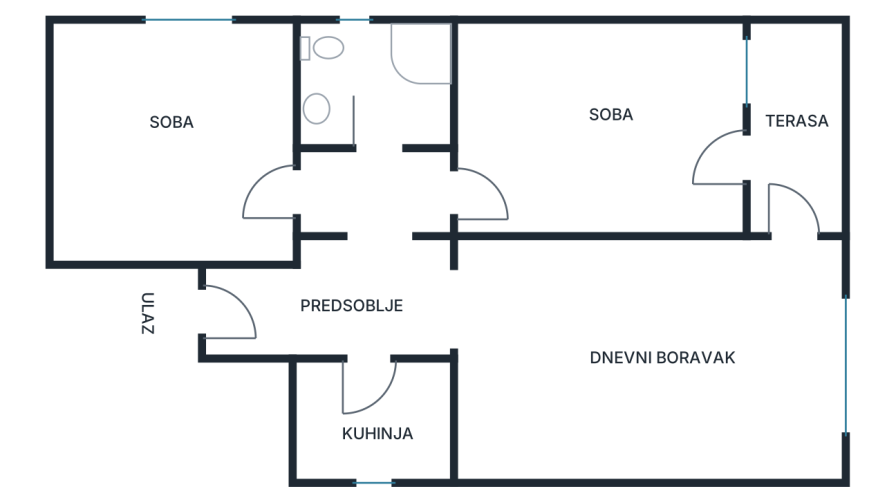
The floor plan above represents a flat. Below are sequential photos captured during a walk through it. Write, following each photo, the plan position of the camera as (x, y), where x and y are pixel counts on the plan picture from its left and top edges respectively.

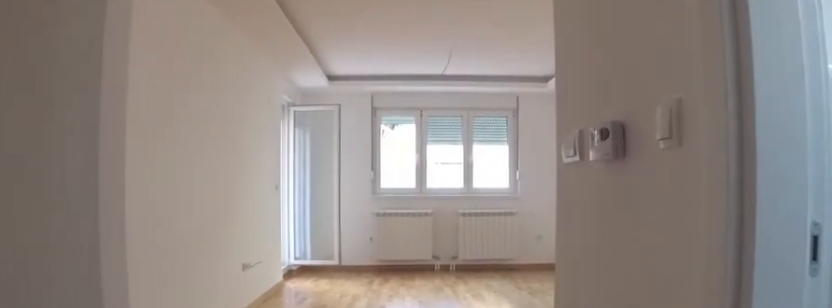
(336, 309)
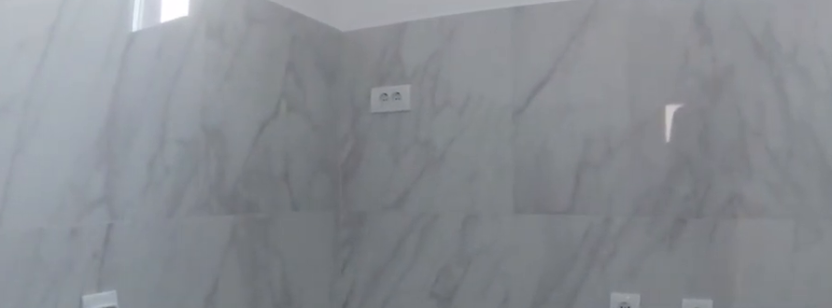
(374, 379)
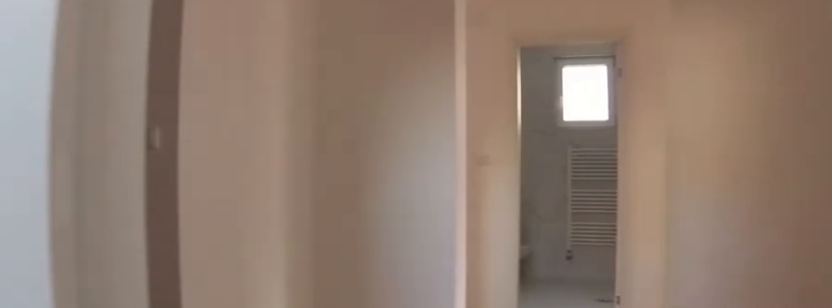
(397, 385)
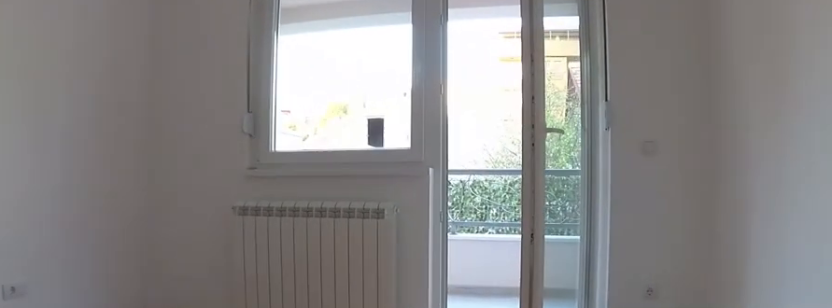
(510, 193)
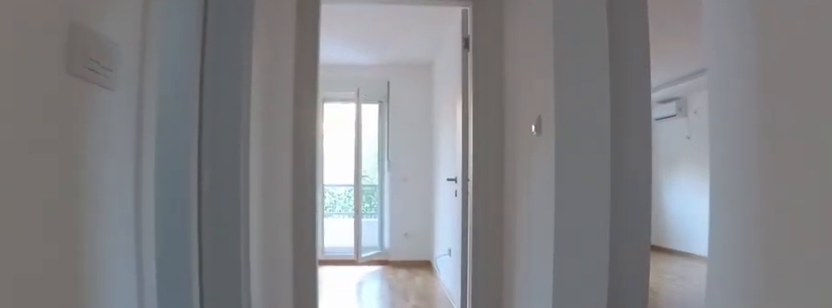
(276, 163)
